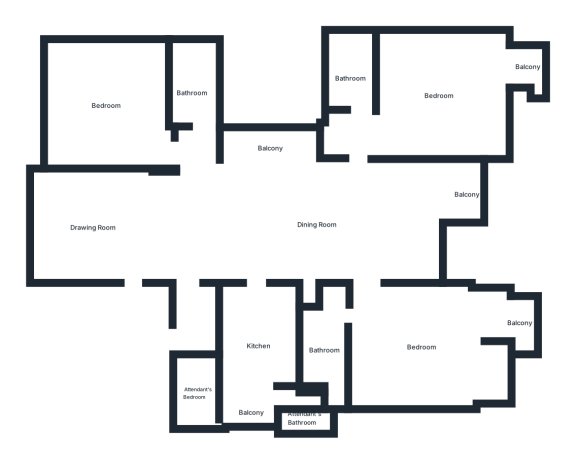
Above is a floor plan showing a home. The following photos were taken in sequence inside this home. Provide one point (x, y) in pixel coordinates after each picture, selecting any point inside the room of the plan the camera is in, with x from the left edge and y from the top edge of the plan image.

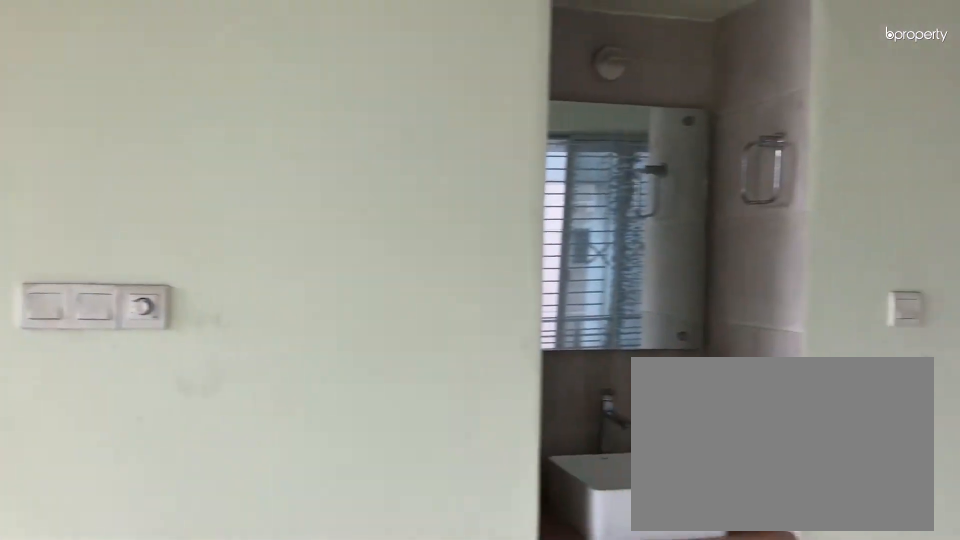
(346, 225)
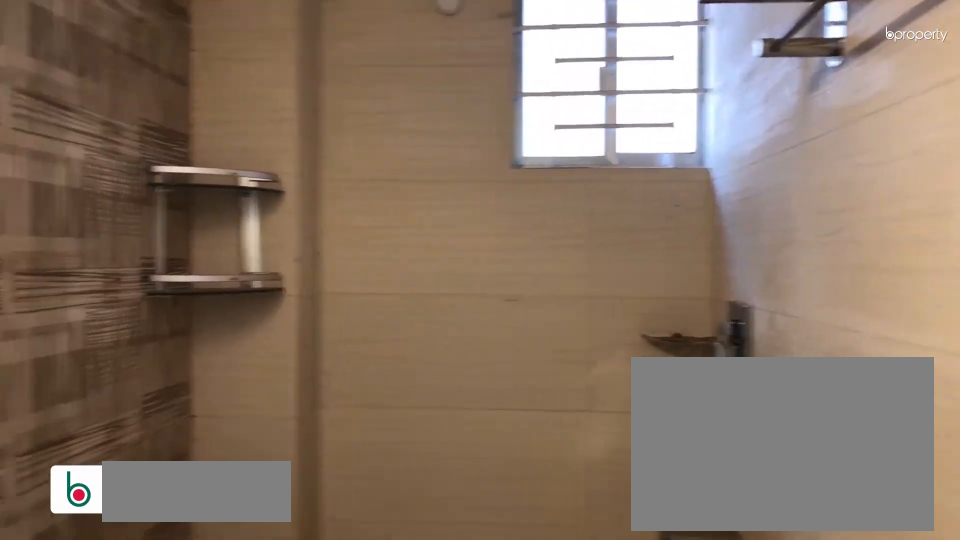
(194, 82)
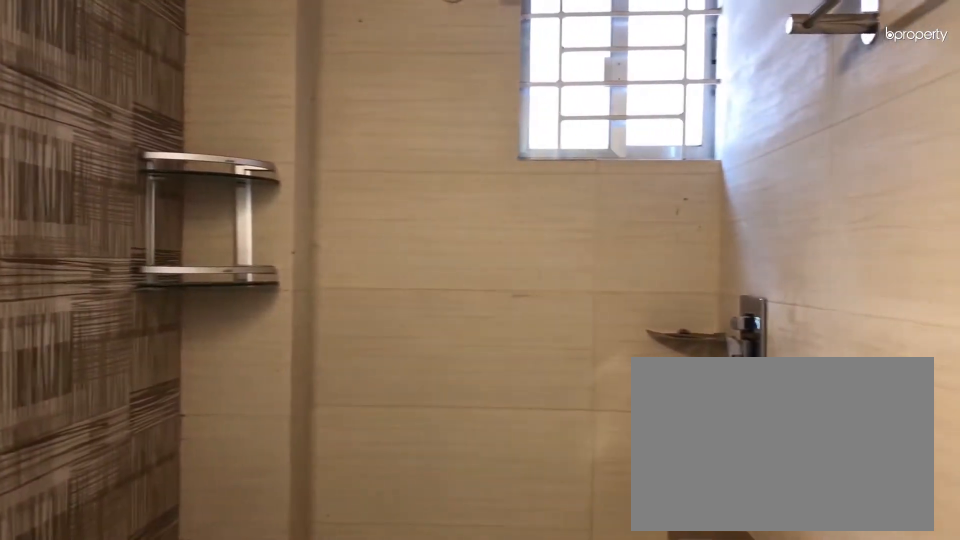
(193, 83)
